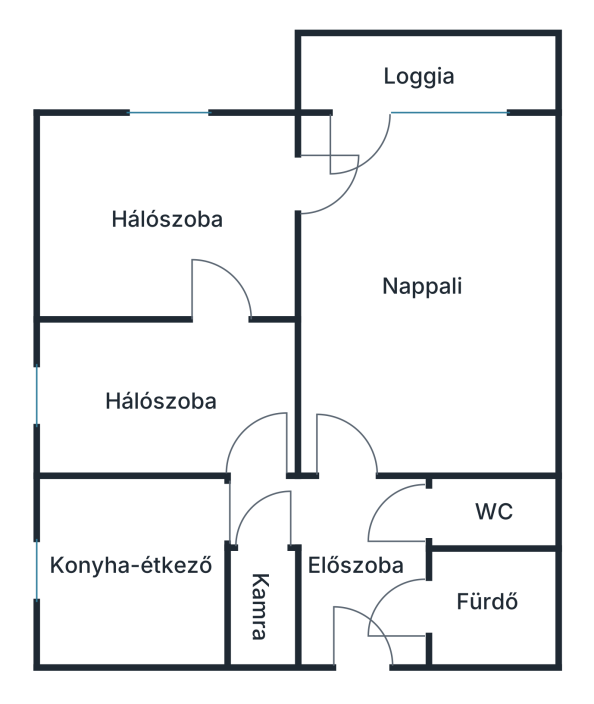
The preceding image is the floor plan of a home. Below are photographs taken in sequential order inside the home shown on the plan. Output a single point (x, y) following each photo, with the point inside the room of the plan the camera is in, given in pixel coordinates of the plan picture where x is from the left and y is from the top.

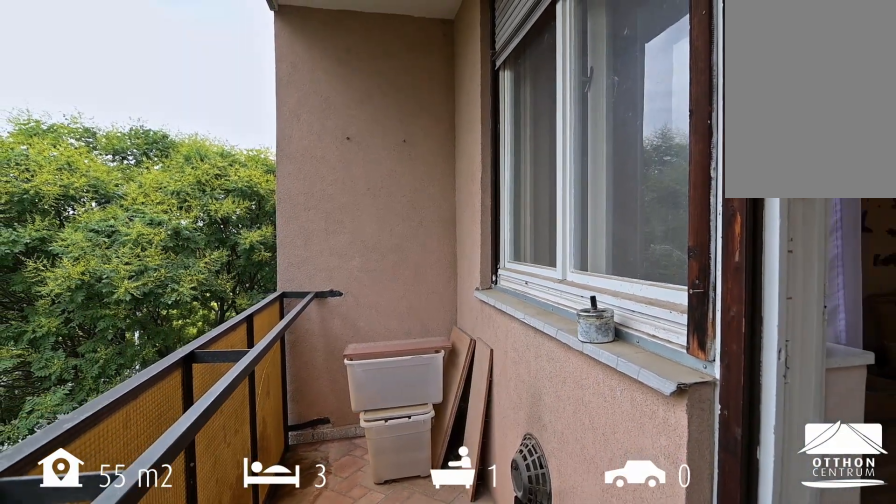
(452, 75)
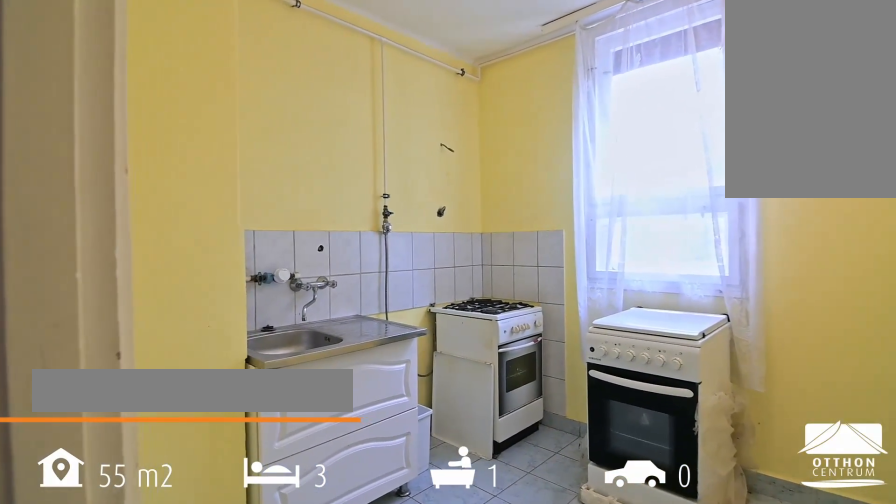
(143, 596)
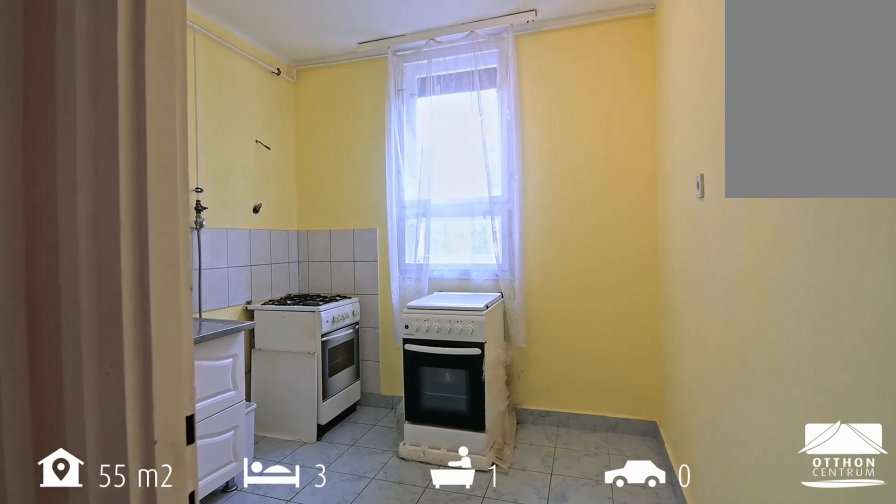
(143, 596)
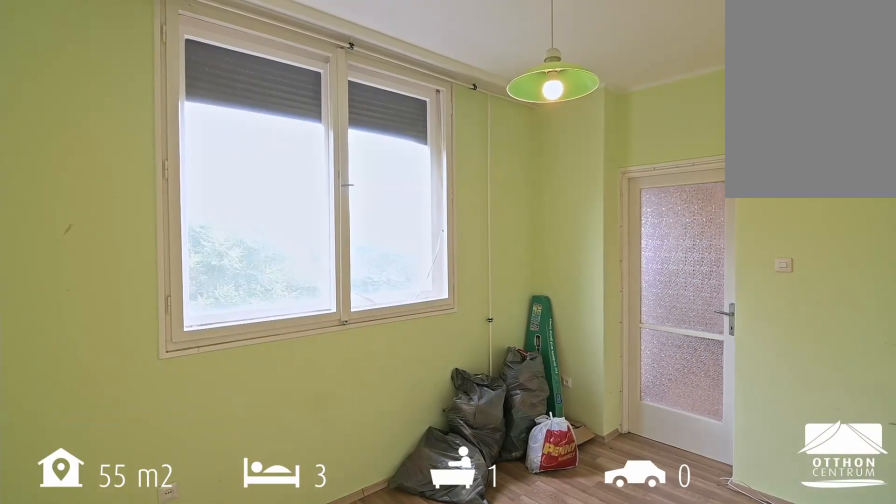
(173, 181)
